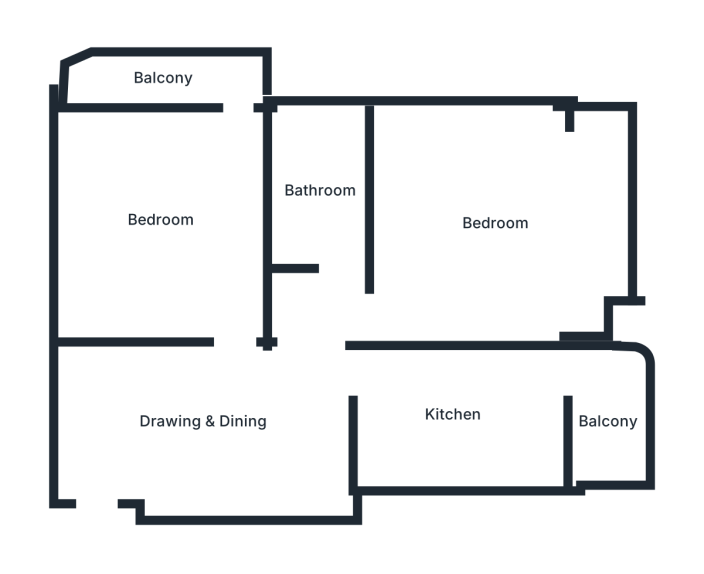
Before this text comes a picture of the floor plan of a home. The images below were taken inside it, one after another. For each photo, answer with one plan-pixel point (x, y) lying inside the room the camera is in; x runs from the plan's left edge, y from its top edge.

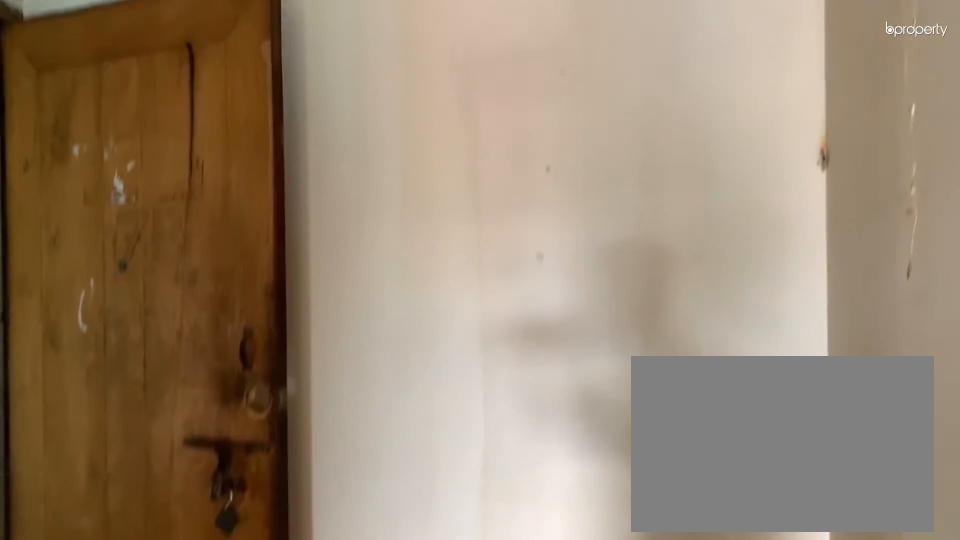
(208, 419)
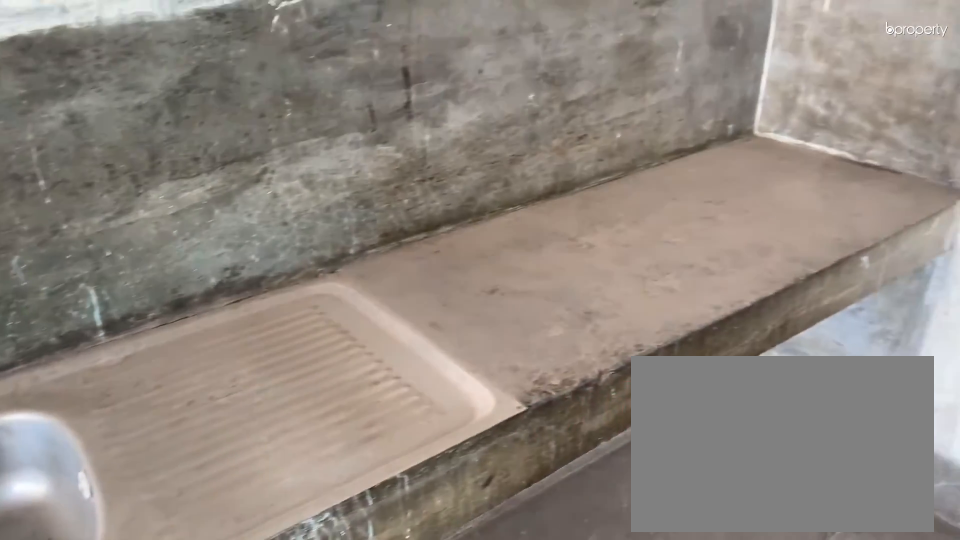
(452, 415)
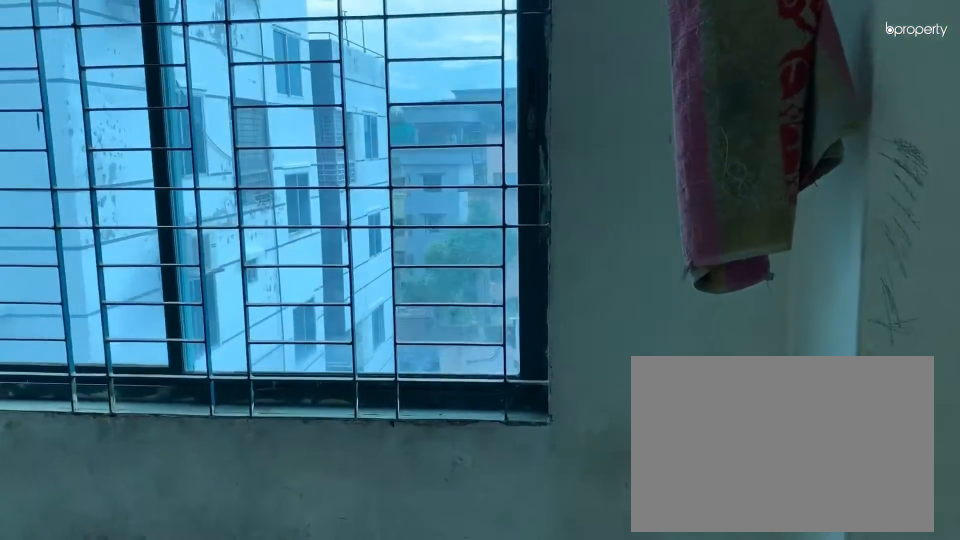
(493, 223)
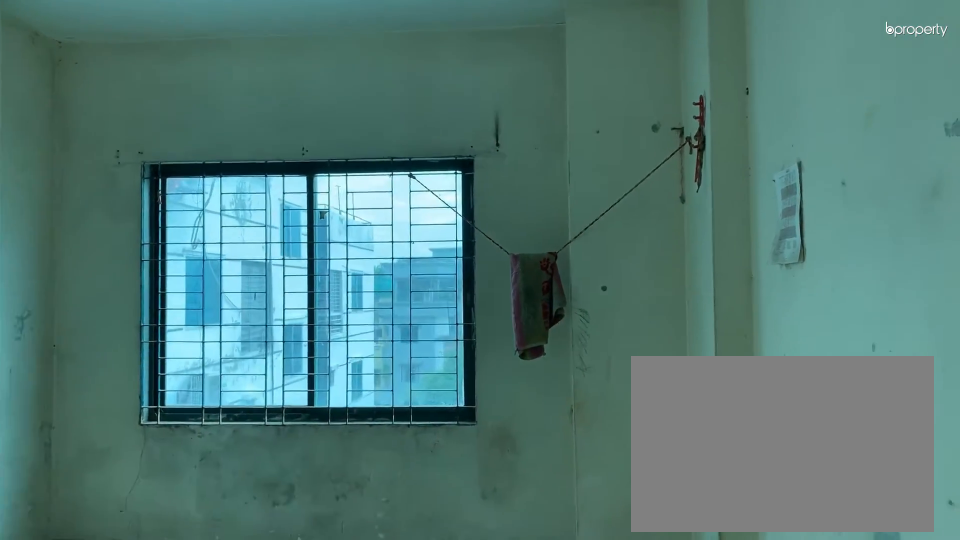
(492, 222)
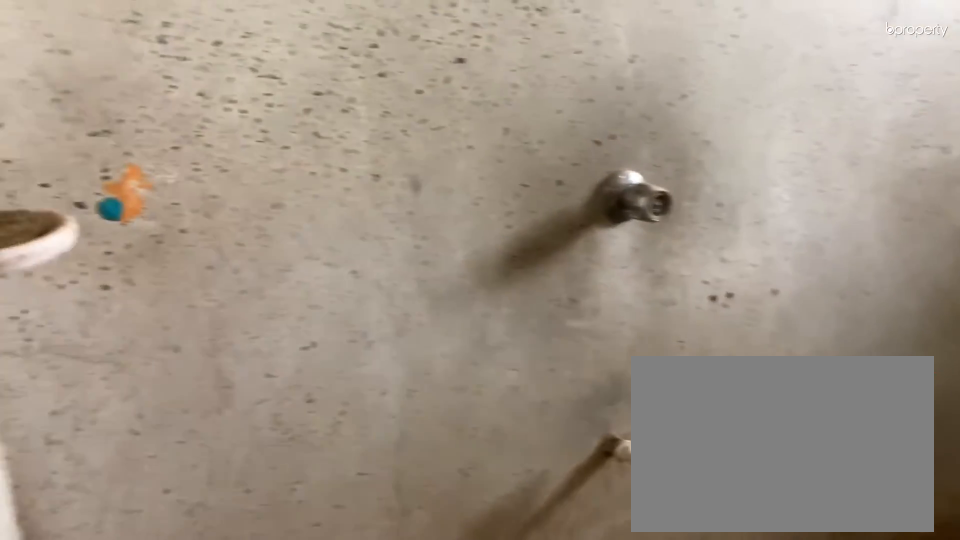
(321, 191)
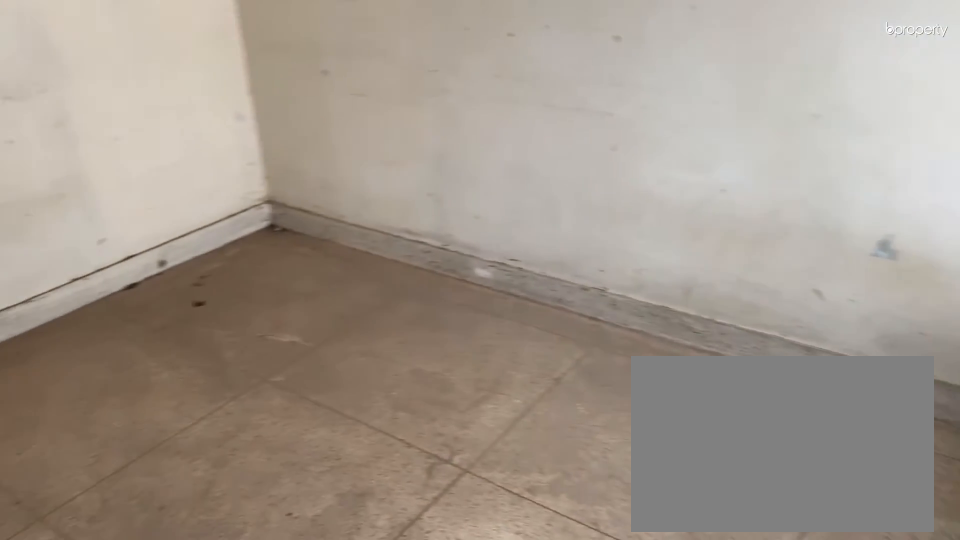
(160, 222)
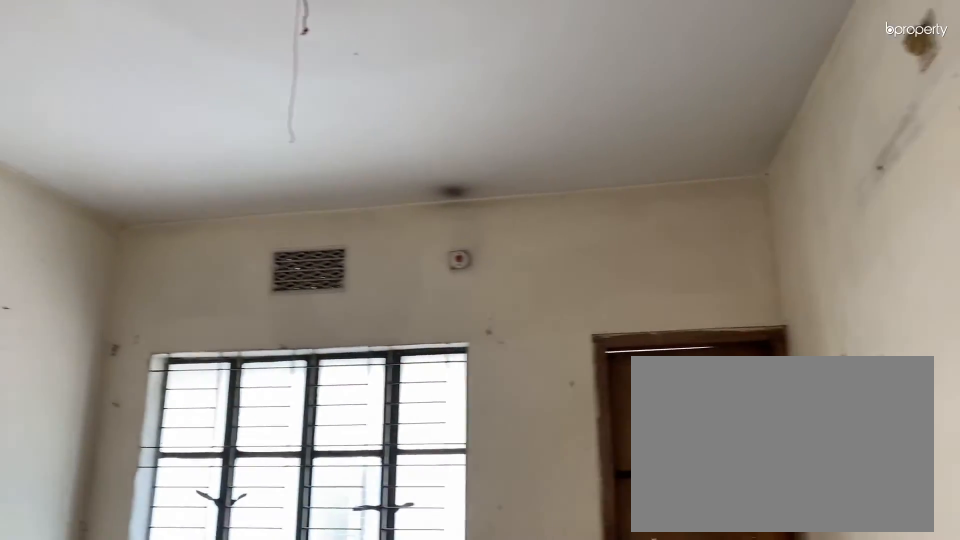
(160, 222)
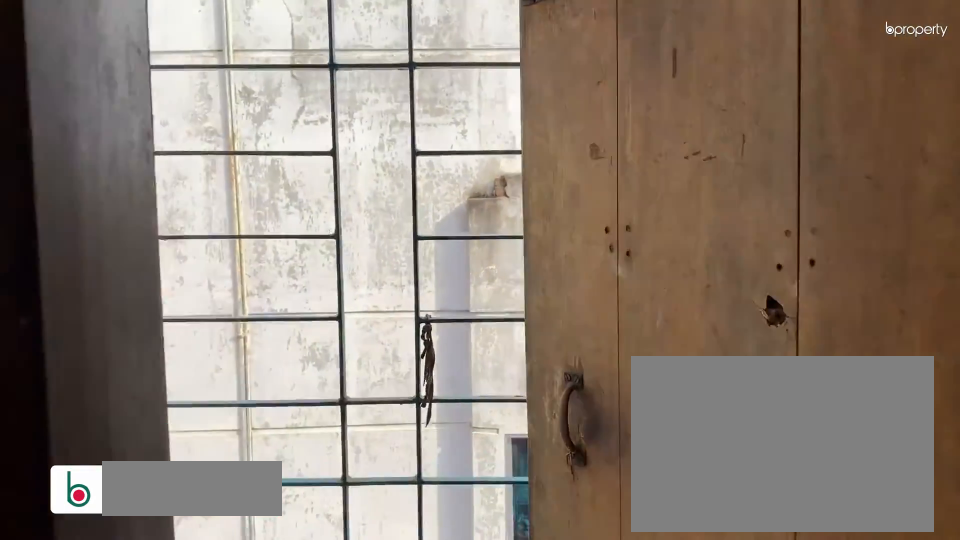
(163, 79)
